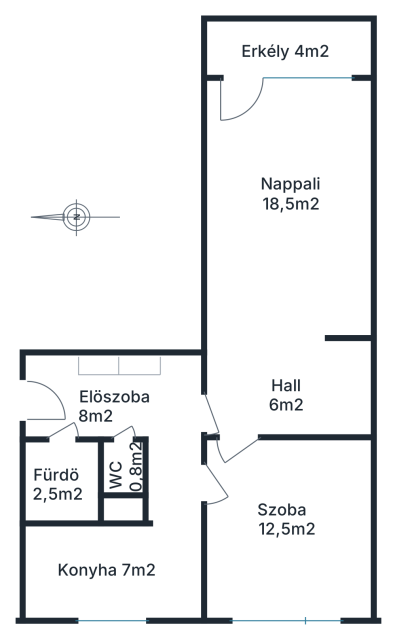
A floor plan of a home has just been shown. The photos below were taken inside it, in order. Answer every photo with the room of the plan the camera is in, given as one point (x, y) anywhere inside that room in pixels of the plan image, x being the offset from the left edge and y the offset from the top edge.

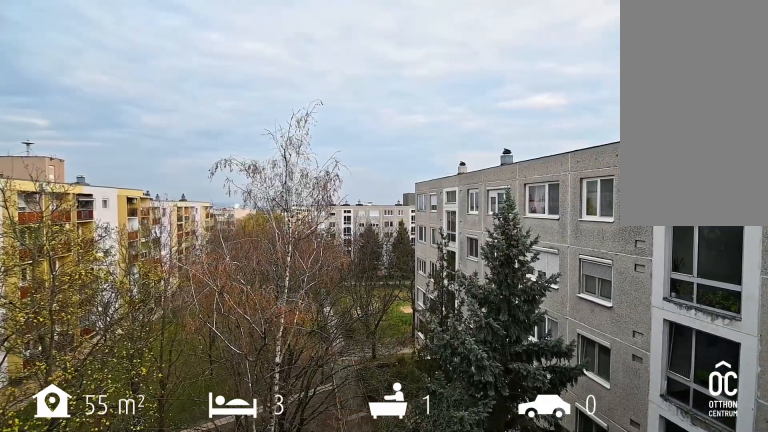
(286, 47)
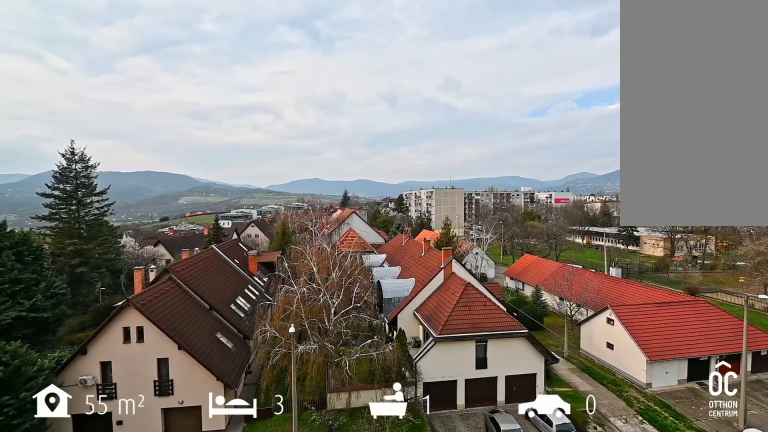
(286, 538)
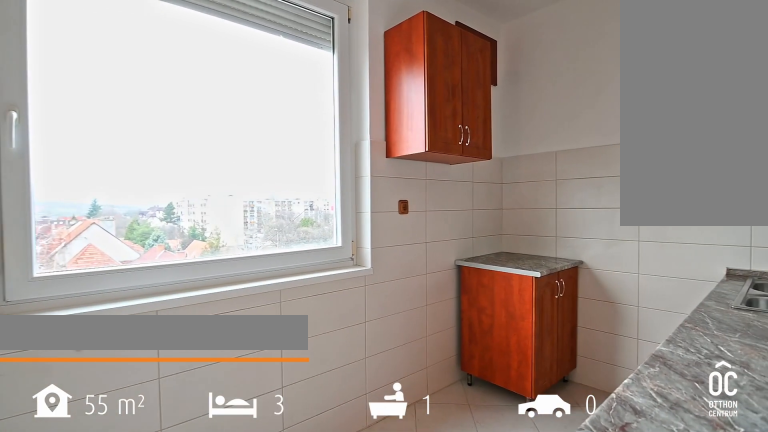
(112, 568)
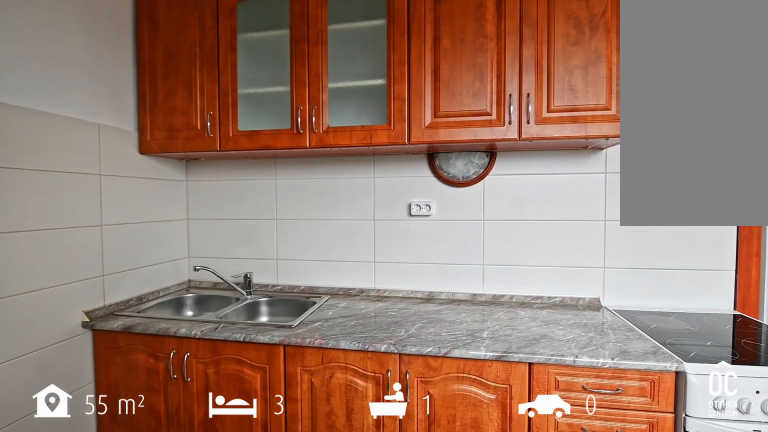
(112, 568)
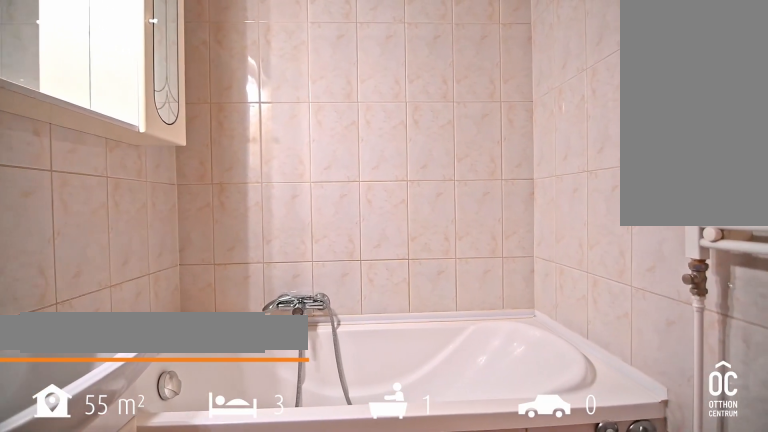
(63, 478)
